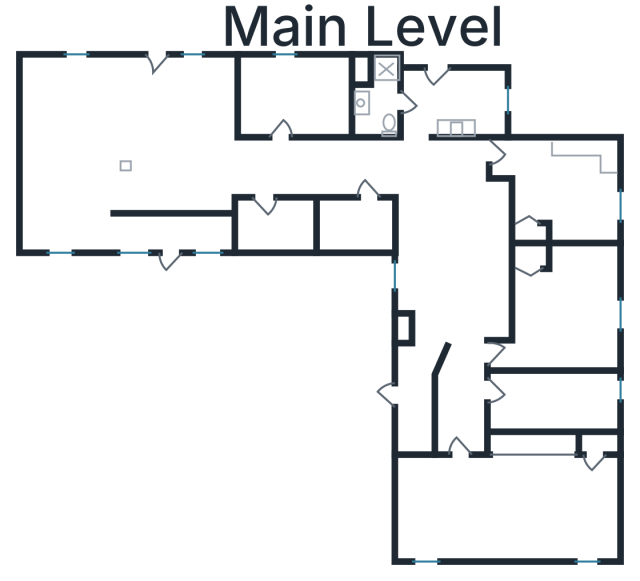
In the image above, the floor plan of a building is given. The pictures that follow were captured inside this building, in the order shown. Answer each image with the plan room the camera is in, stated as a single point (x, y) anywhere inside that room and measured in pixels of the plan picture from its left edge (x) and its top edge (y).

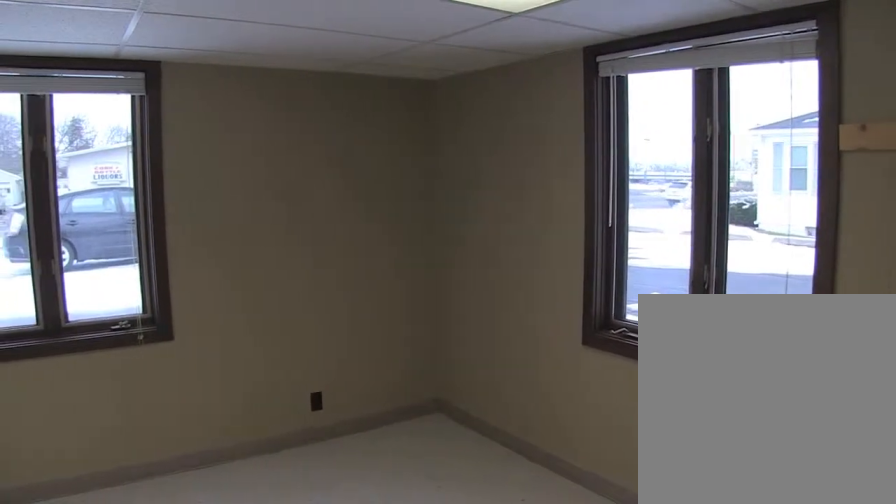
(503, 506)
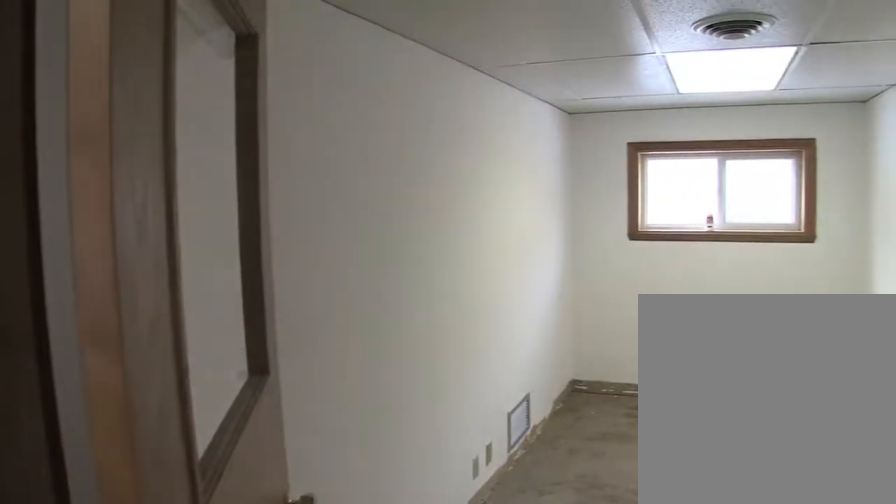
(550, 400)
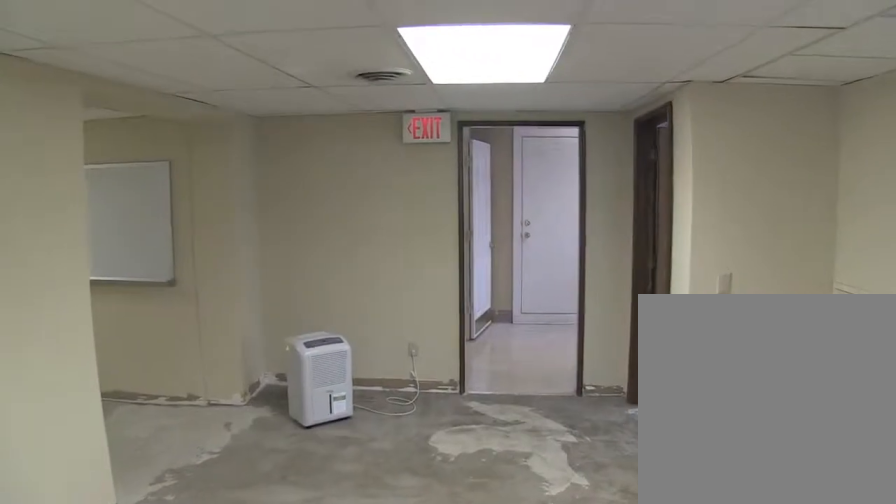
(452, 242)
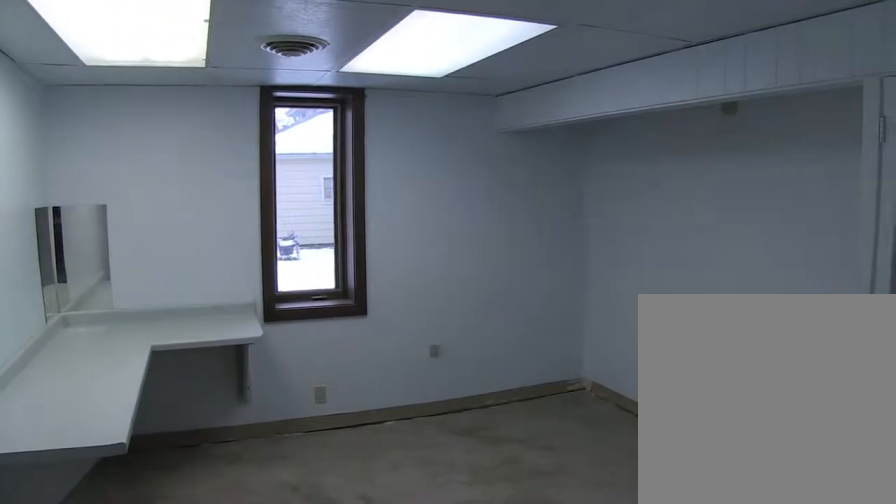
(559, 184)
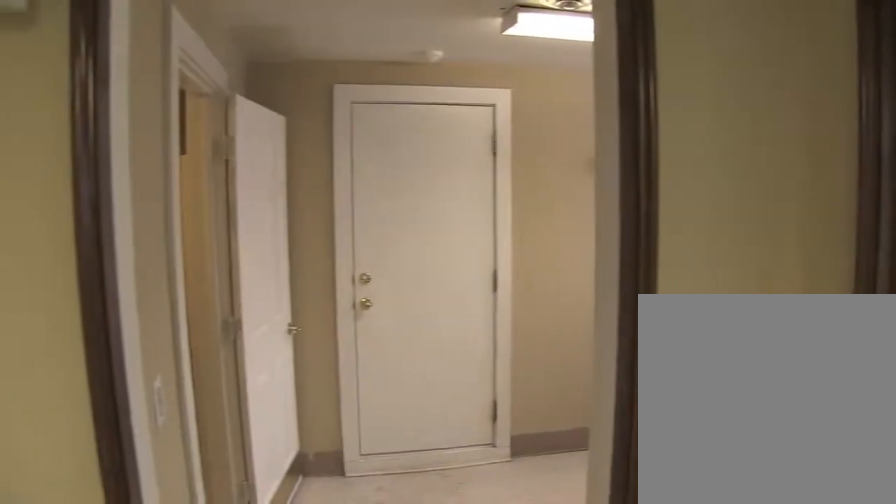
(454, 102)
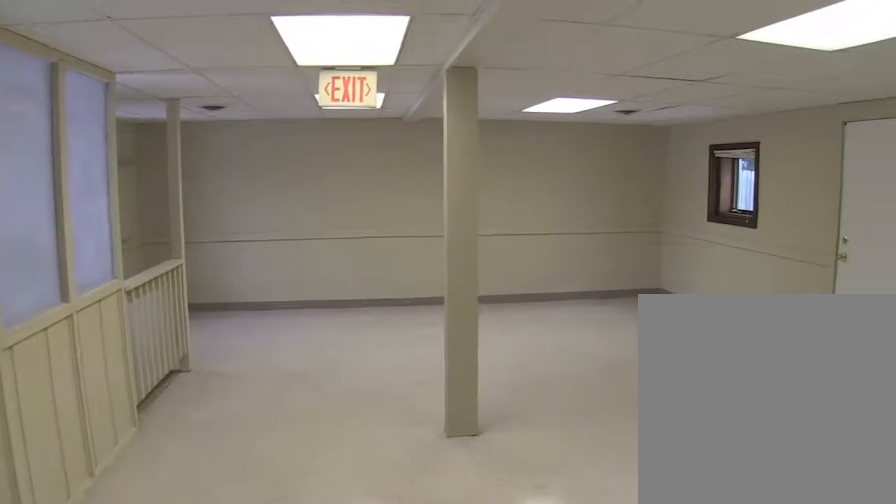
(122, 143)
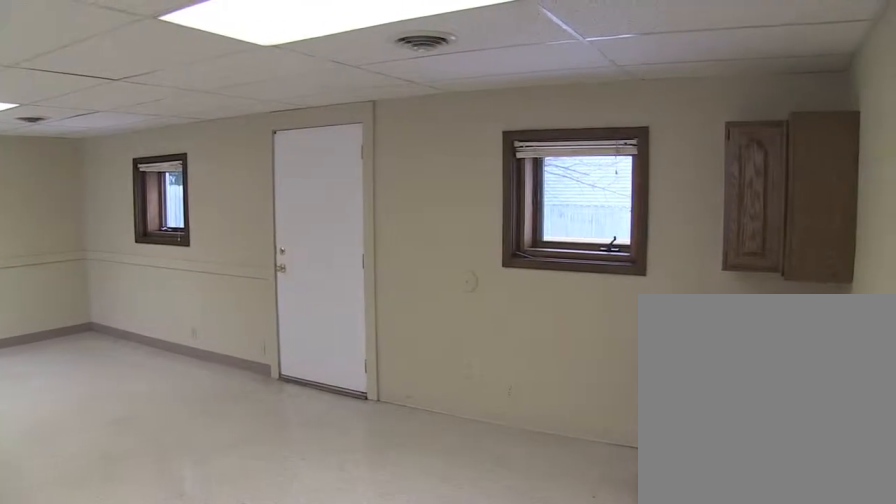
(122, 143)
